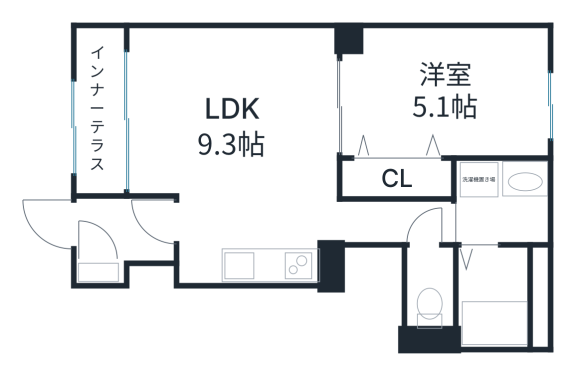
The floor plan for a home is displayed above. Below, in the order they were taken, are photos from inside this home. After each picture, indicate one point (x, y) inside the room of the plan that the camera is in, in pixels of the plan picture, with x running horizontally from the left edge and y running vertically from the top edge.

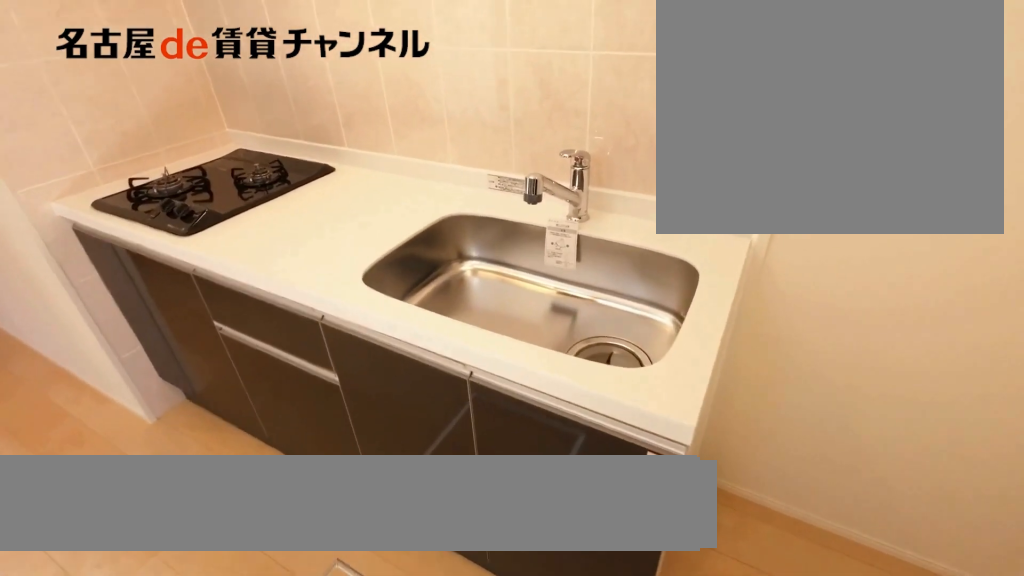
(279, 264)
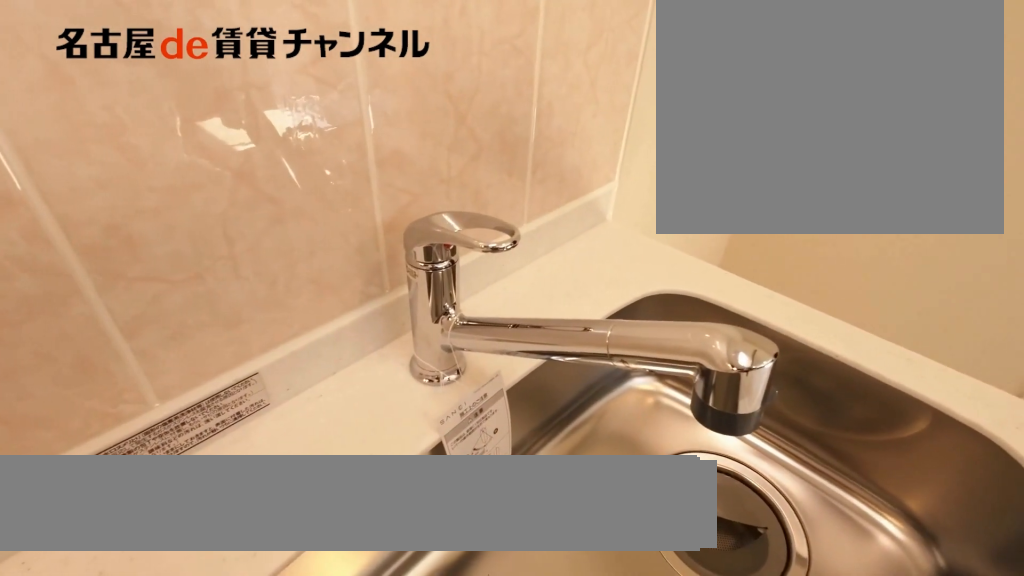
(279, 264)
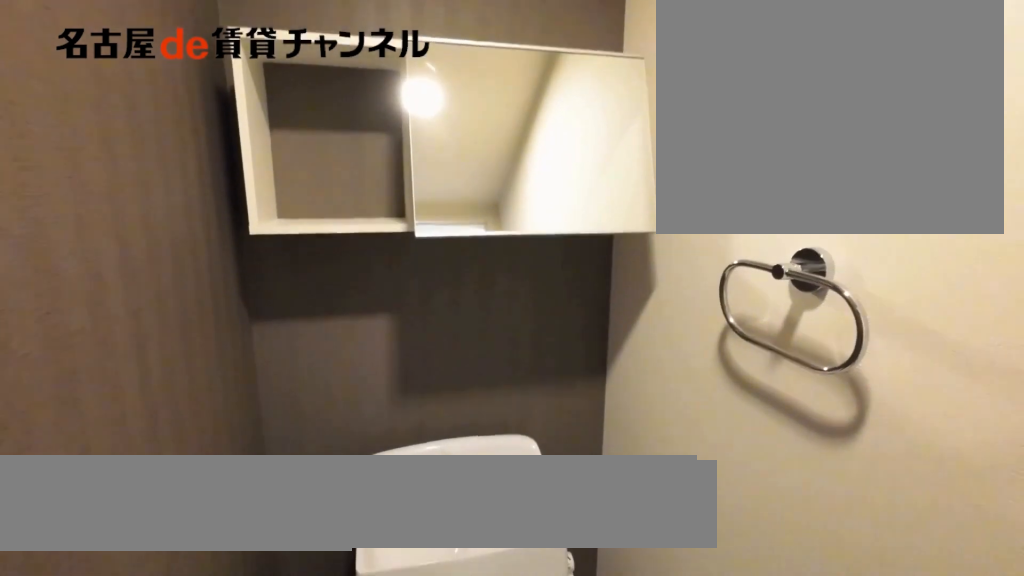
(428, 288)
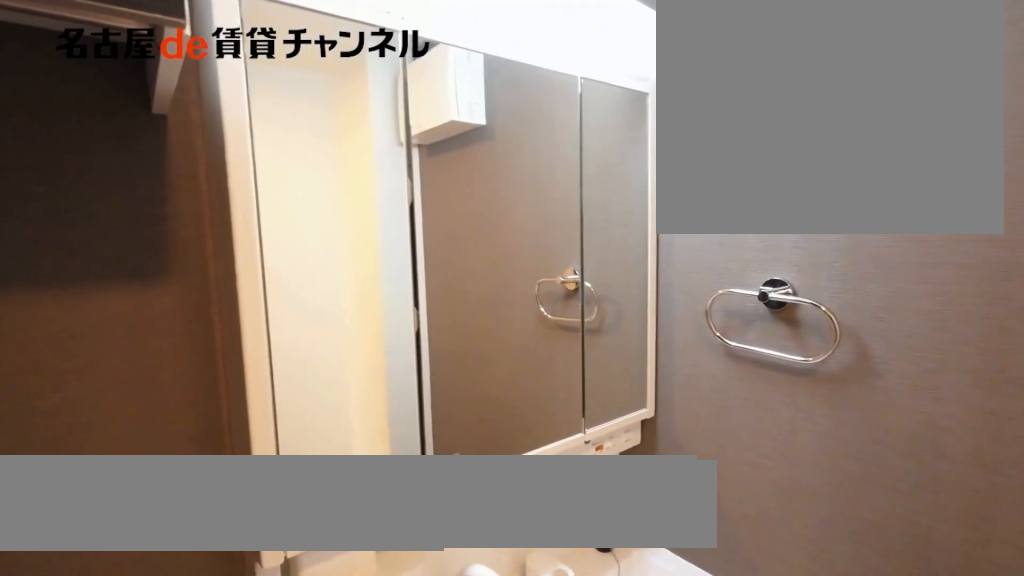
(500, 200)
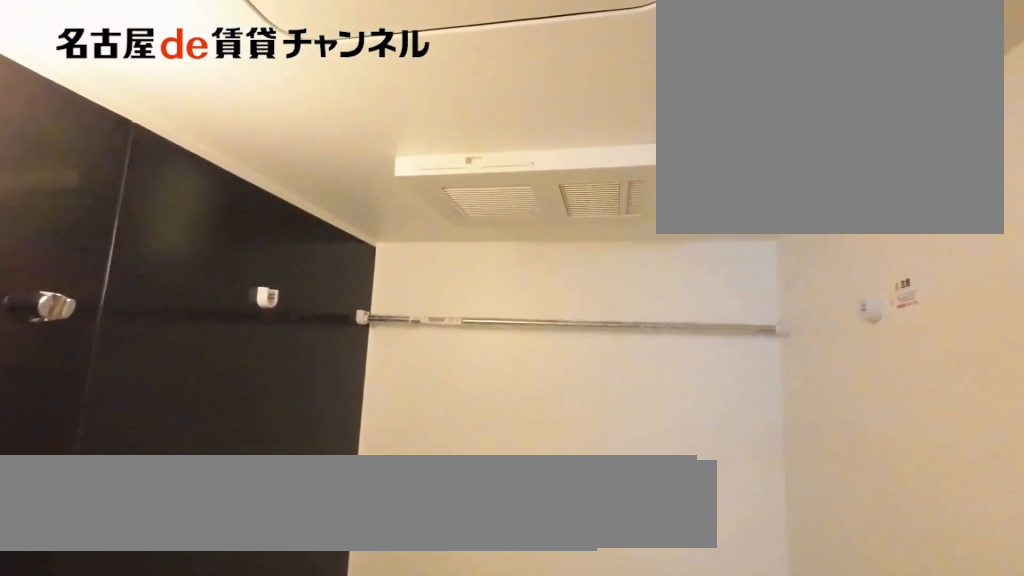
(500, 295)
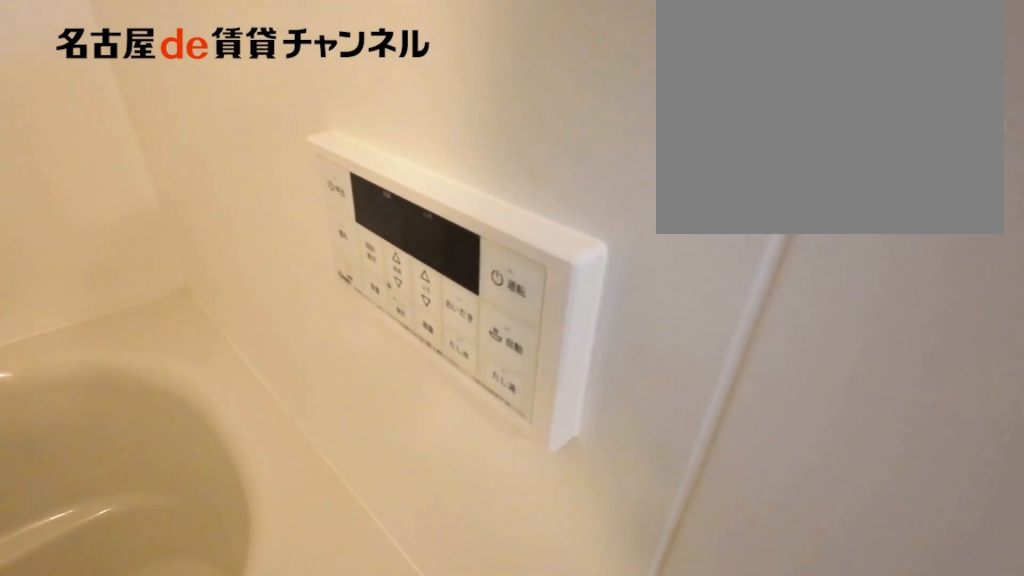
(500, 295)
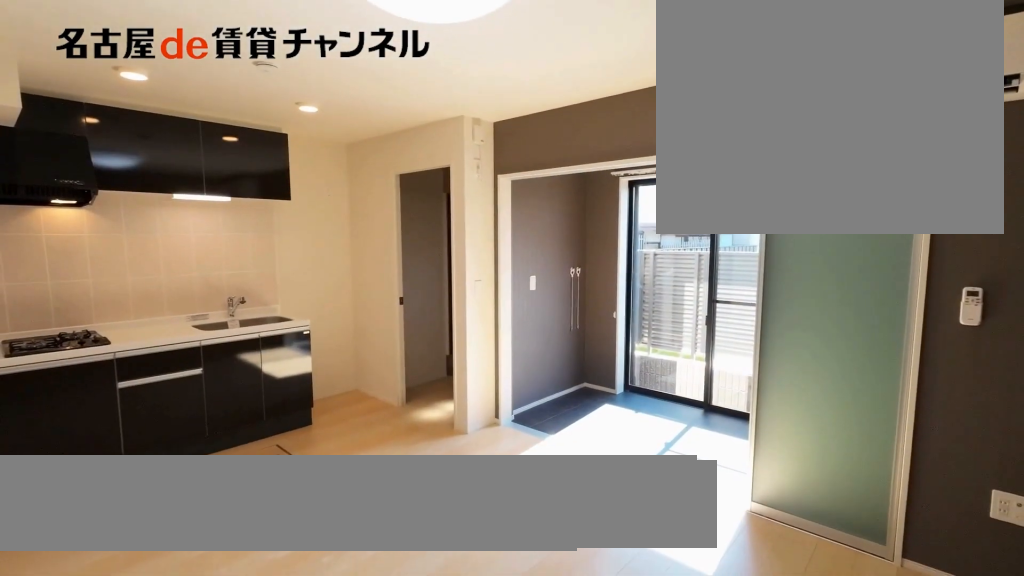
(239, 149)
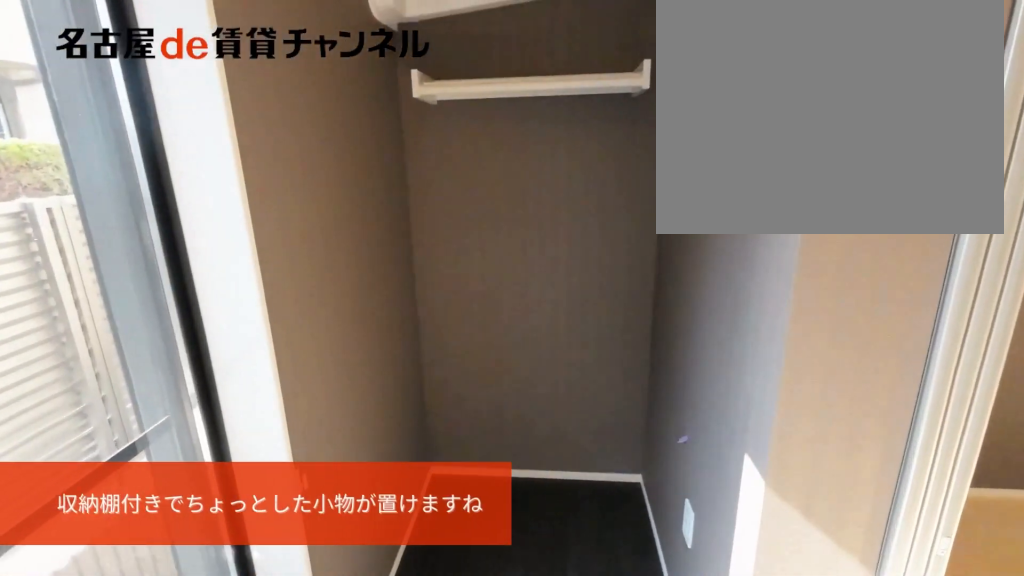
(99, 112)
